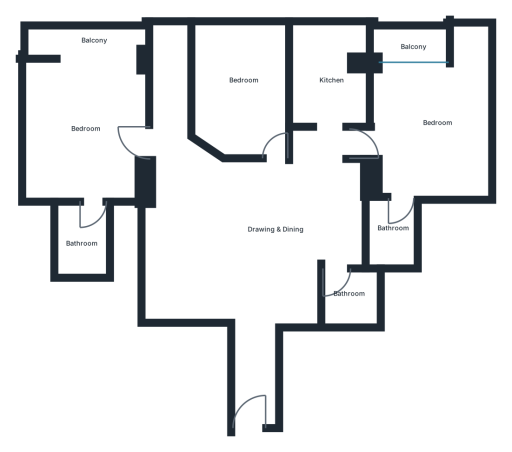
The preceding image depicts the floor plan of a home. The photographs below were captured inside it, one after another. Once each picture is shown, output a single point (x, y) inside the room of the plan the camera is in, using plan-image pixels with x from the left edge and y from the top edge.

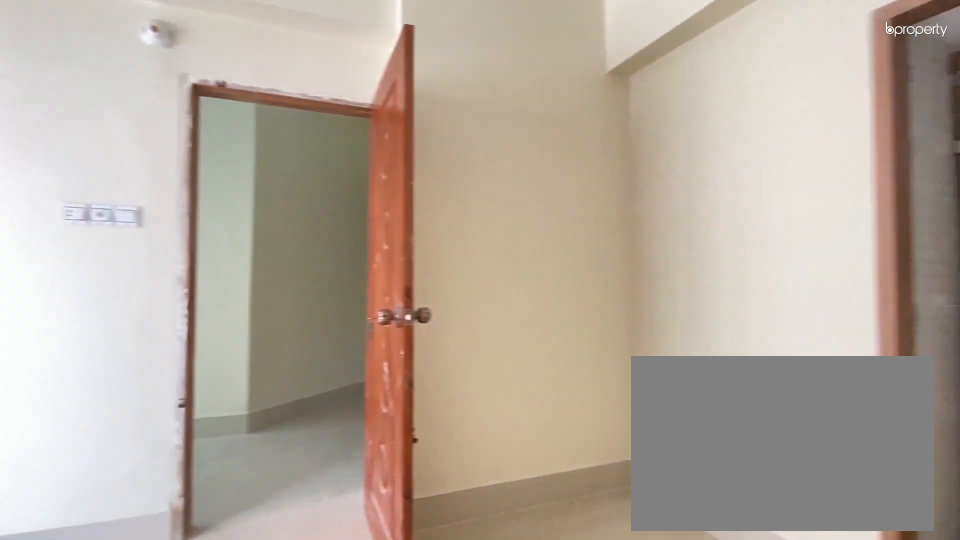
(78, 128)
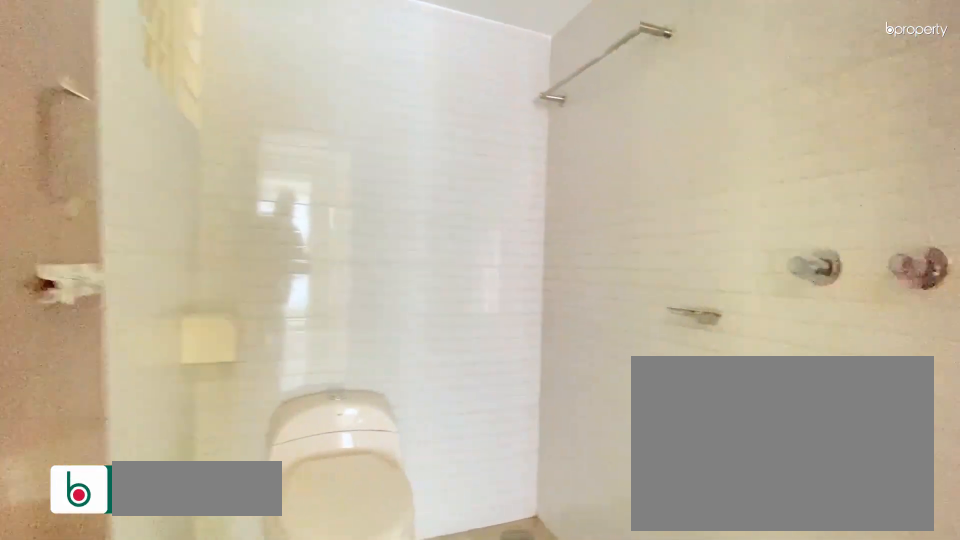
(80, 241)
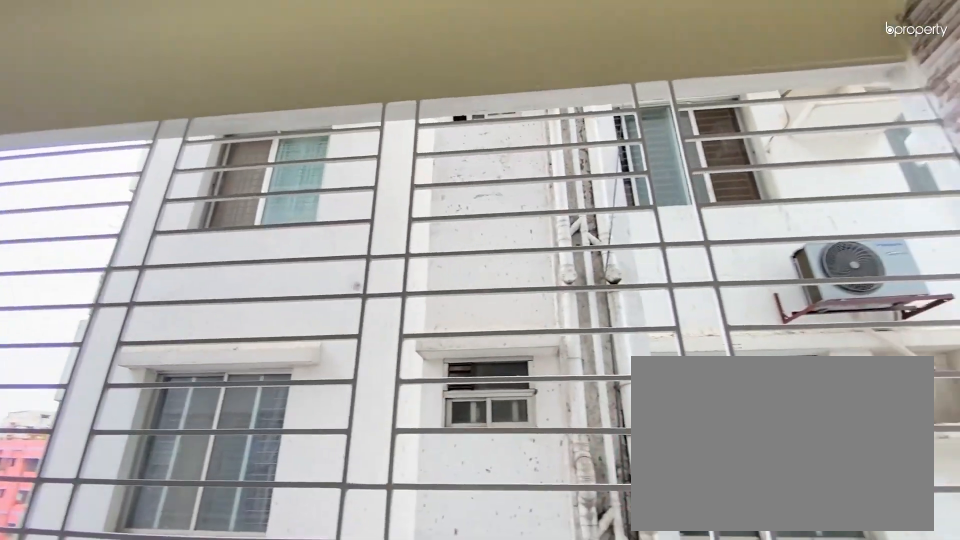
(97, 38)
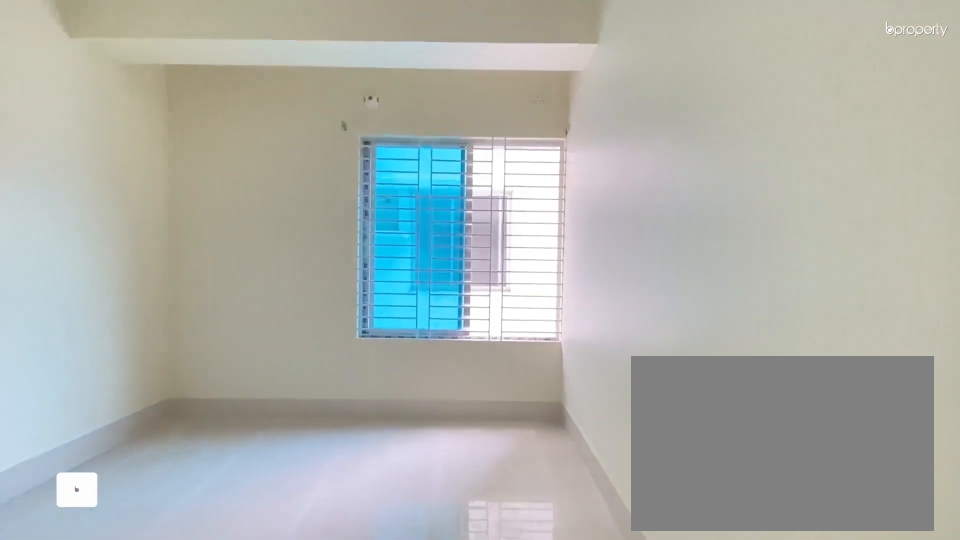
(243, 87)
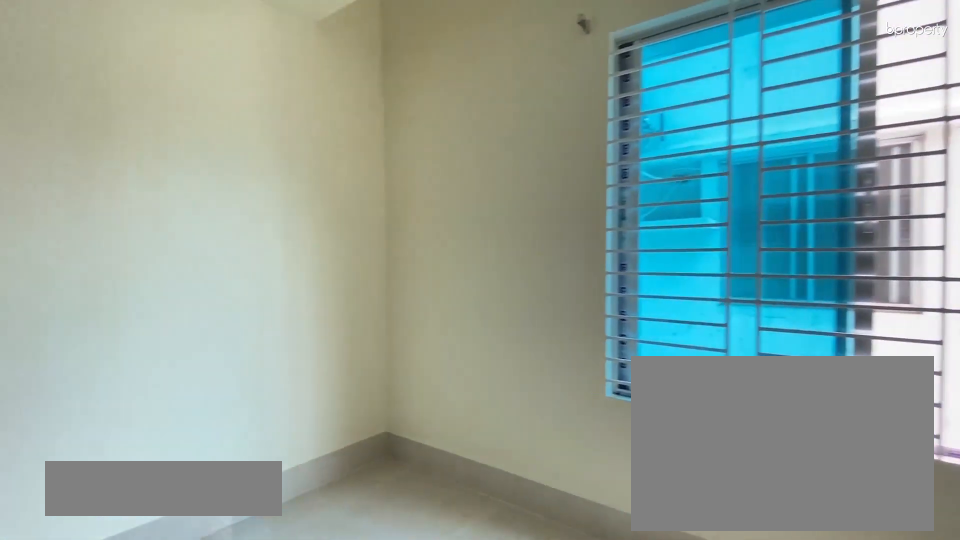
(243, 87)
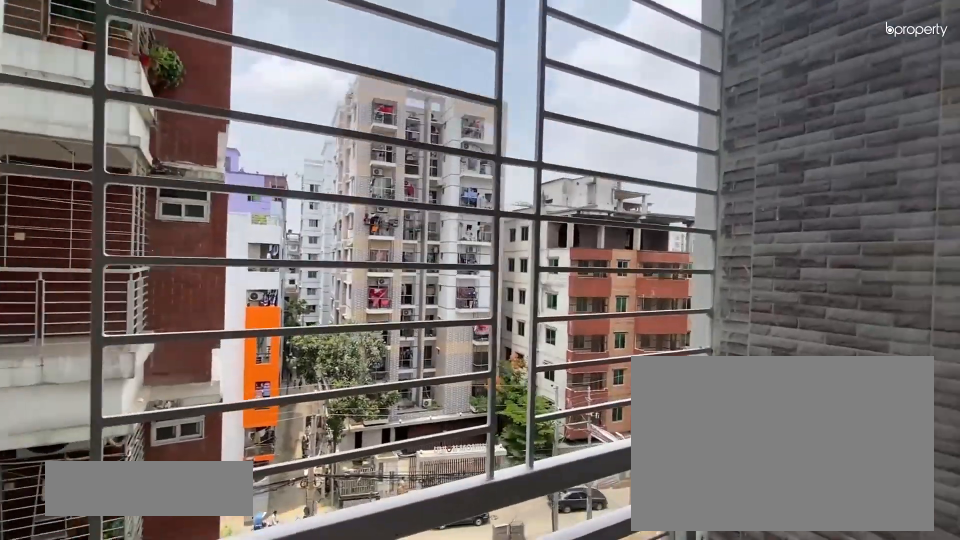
(410, 37)
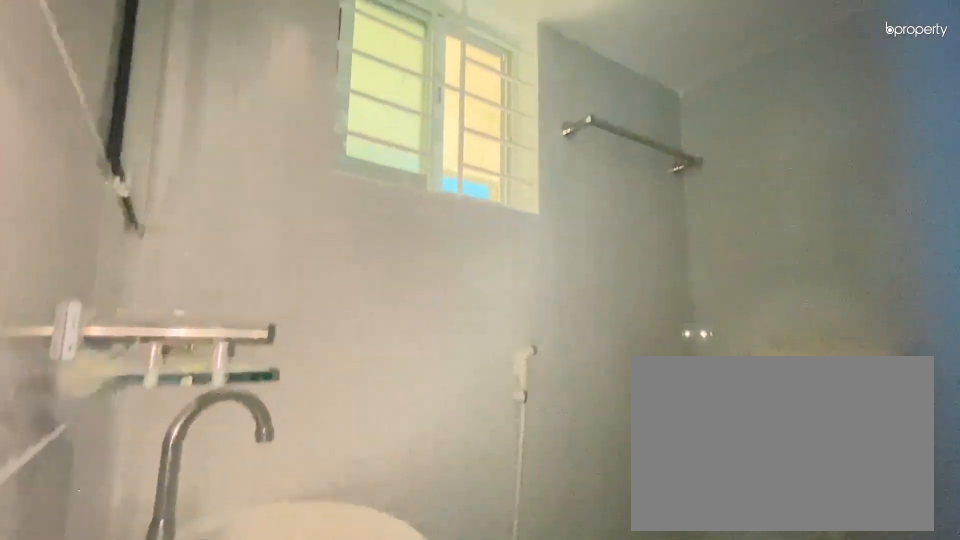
(352, 297)
